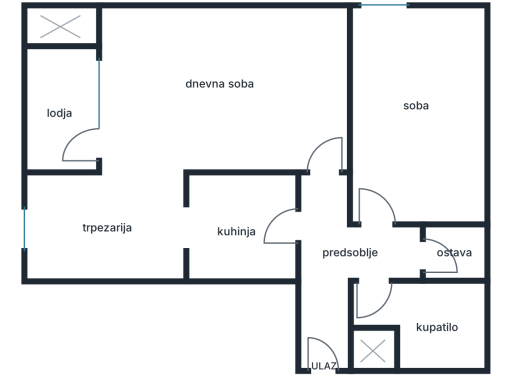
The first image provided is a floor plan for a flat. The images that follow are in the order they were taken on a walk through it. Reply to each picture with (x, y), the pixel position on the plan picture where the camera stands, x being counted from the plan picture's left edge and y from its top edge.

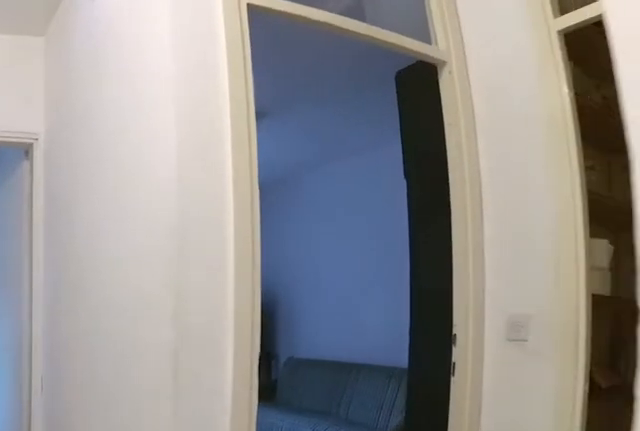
(330, 299)
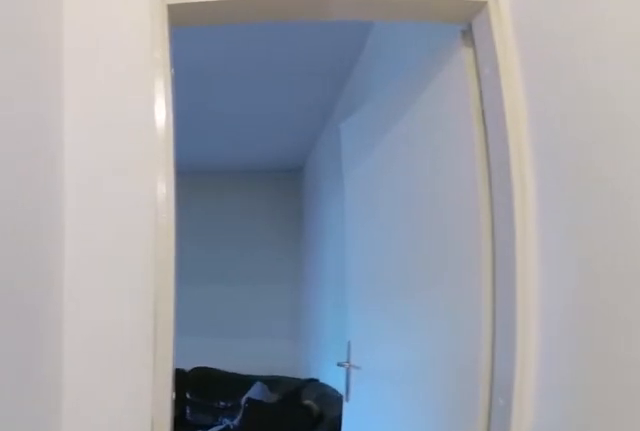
(326, 246)
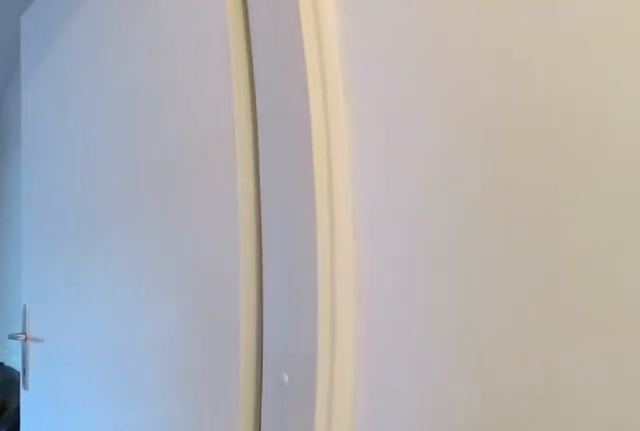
(322, 215)
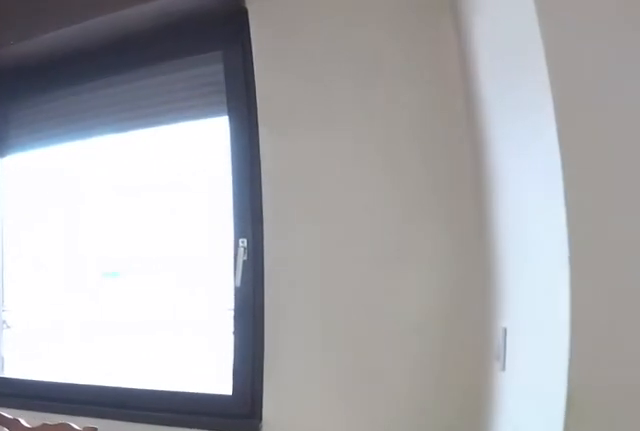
(124, 155)
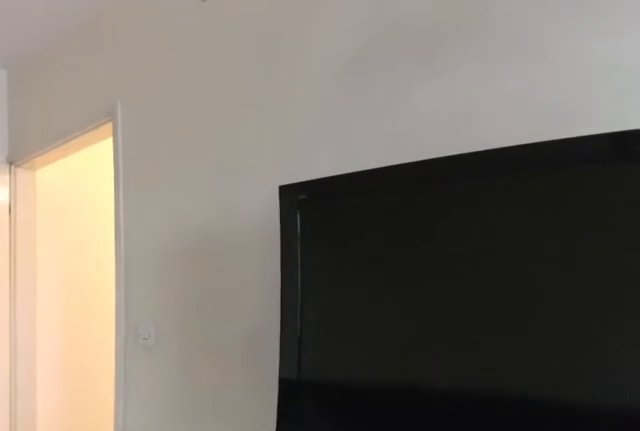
(210, 122)
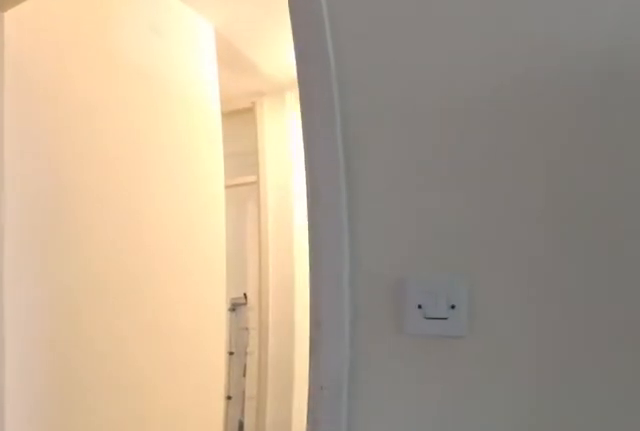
(307, 136)
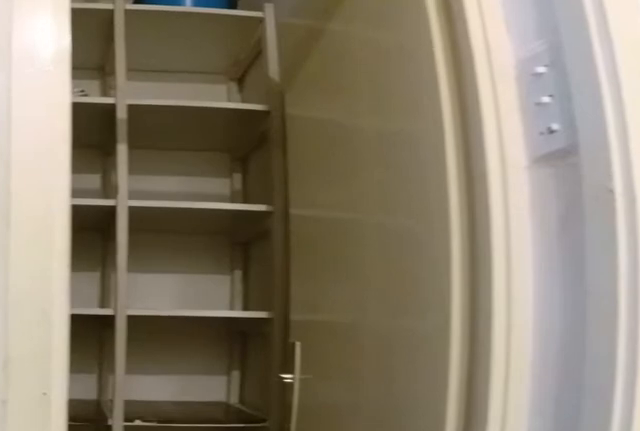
(375, 245)
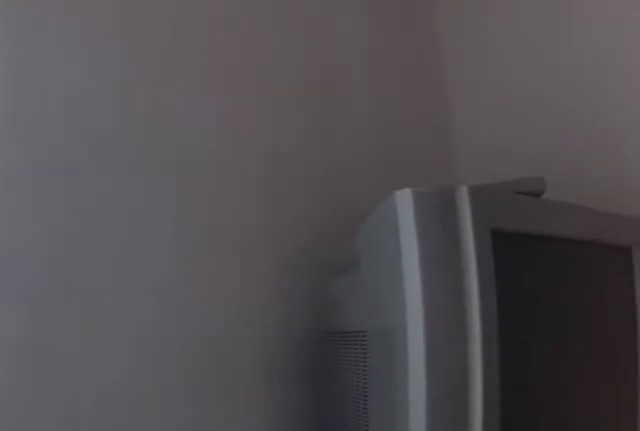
(385, 50)
